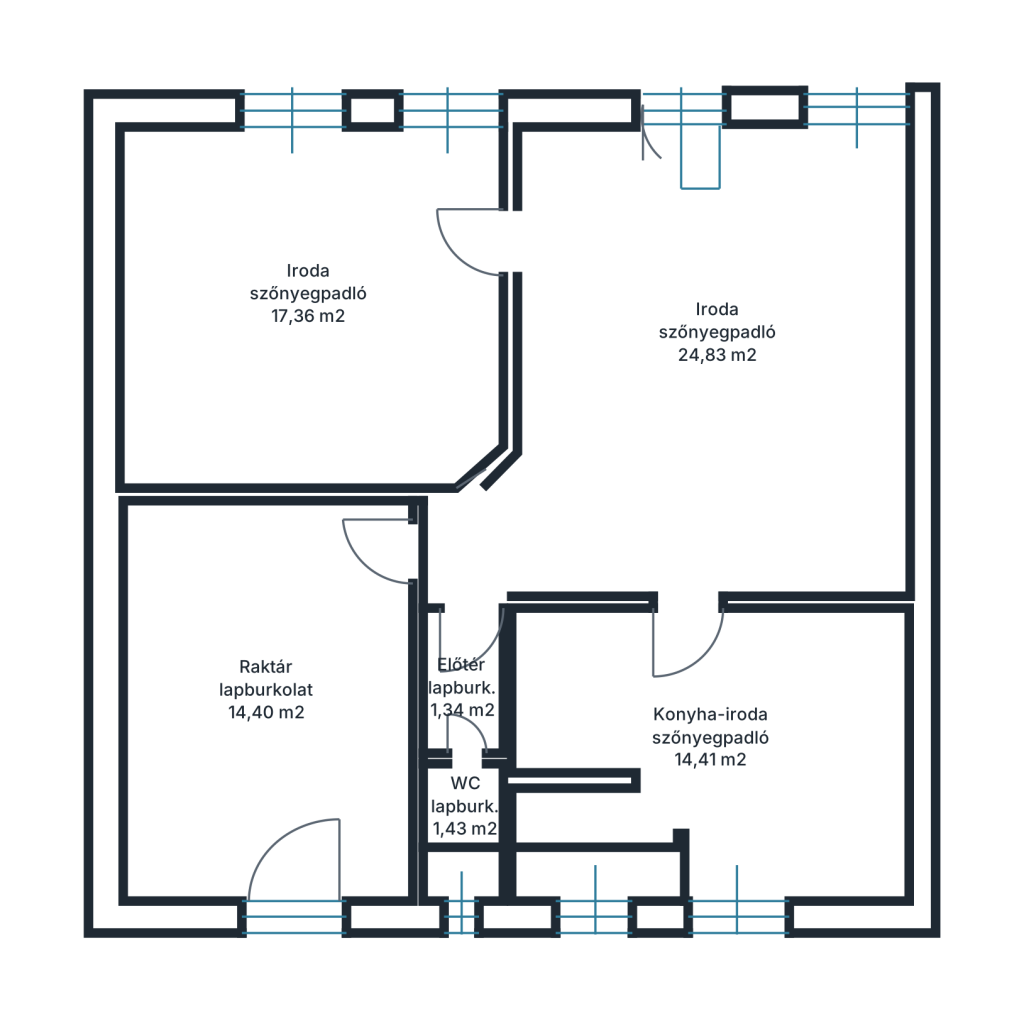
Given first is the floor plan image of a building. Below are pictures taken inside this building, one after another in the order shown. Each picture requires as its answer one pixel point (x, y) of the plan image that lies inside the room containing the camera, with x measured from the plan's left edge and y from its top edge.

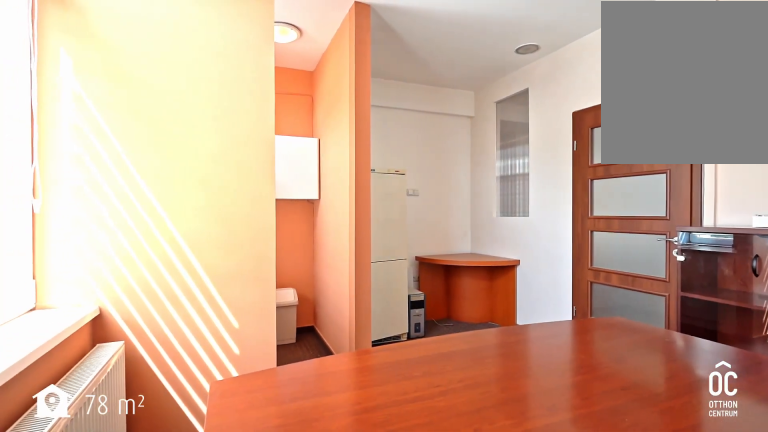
(715, 739)
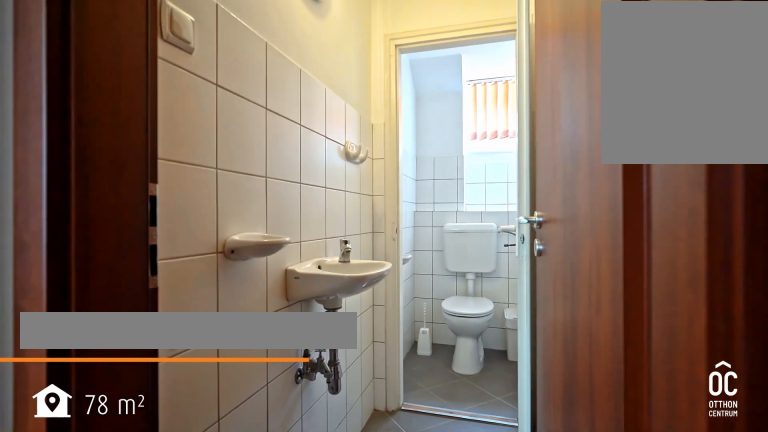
(461, 685)
